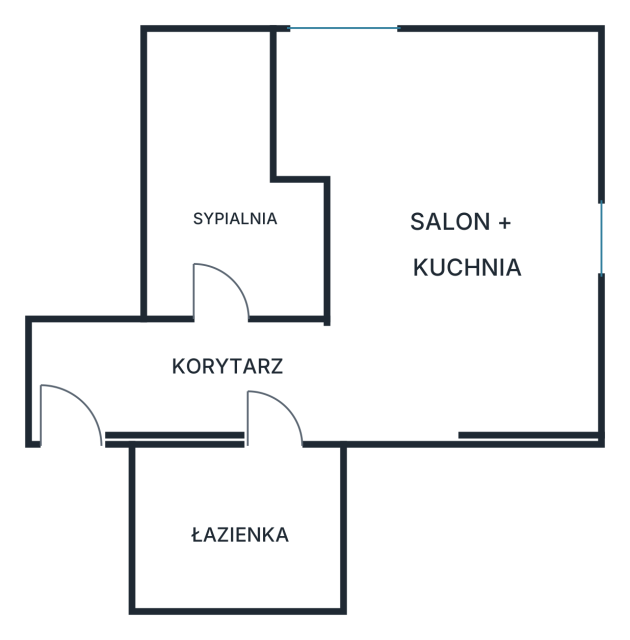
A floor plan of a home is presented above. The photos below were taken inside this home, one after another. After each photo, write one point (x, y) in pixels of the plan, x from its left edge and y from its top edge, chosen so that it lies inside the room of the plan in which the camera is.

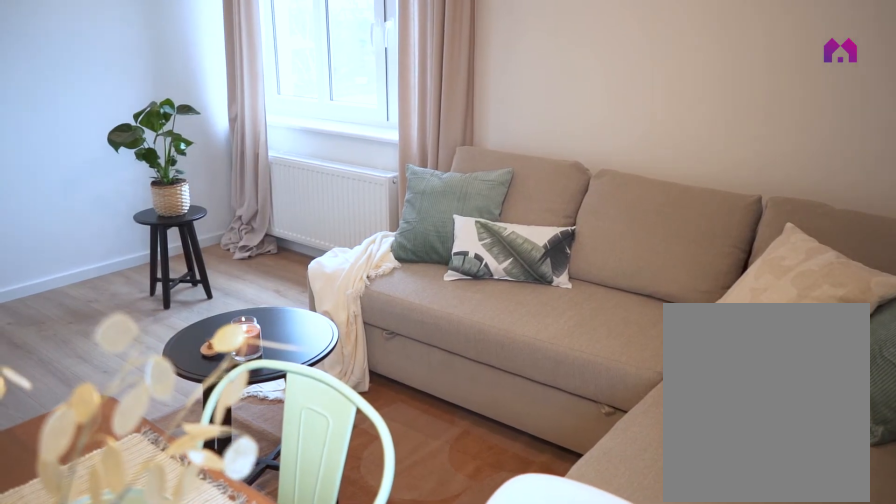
(439, 235)
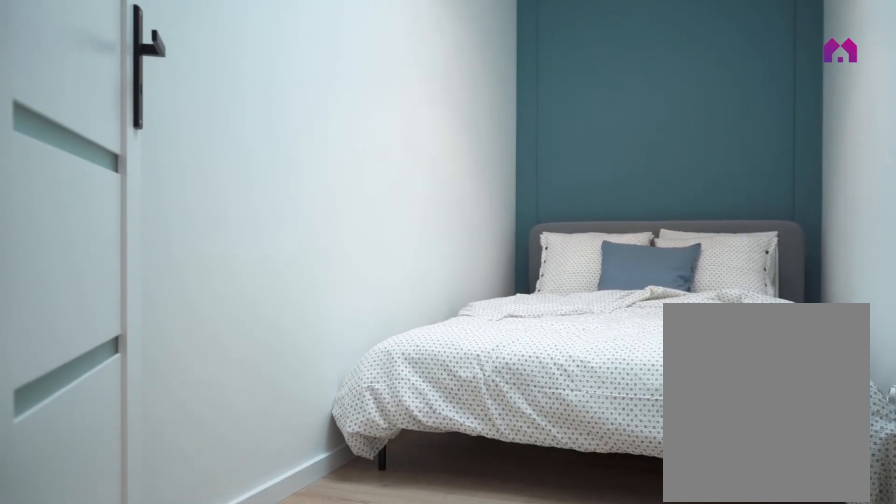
(224, 174)
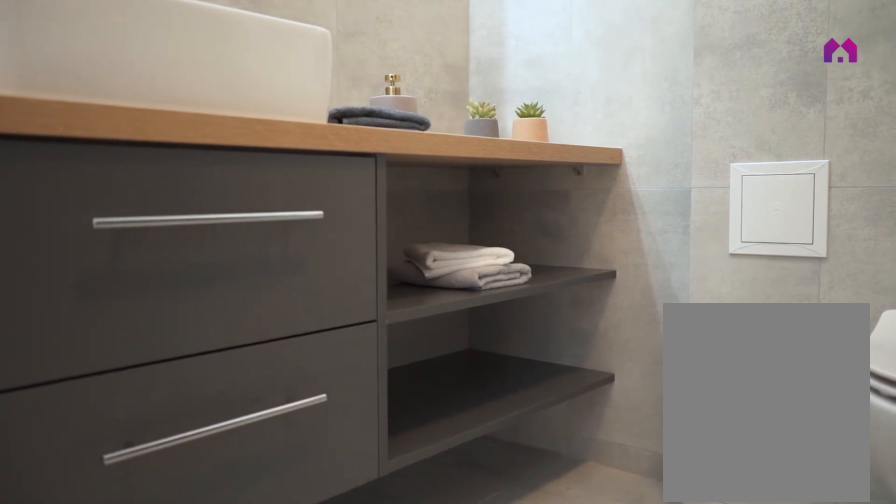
(238, 529)
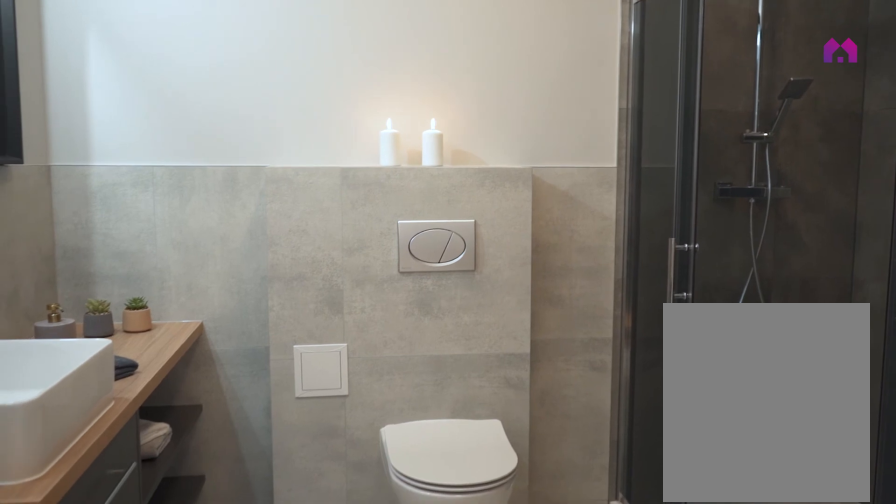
(237, 529)
